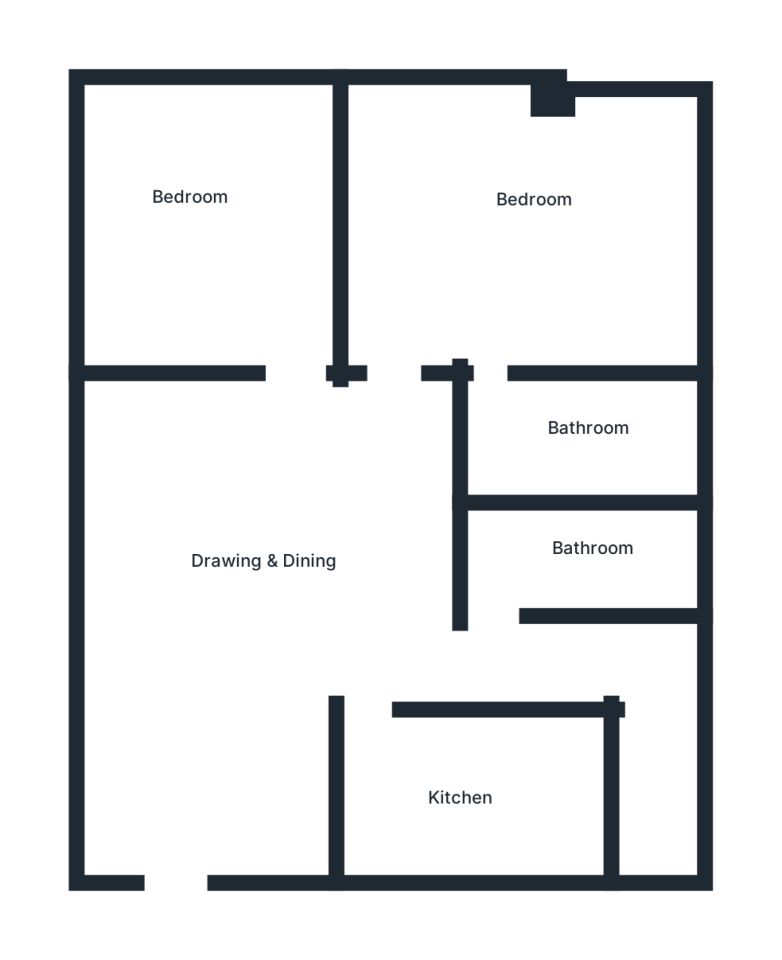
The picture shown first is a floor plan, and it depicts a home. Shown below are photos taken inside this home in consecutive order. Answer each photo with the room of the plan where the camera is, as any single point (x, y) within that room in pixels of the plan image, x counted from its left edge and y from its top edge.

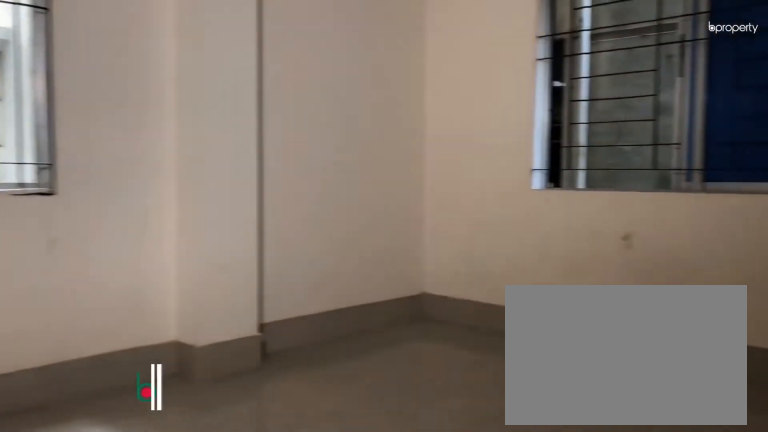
(509, 247)
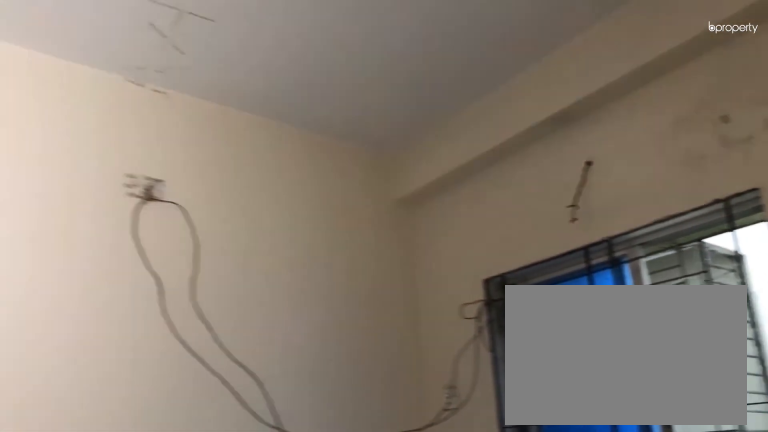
(509, 247)
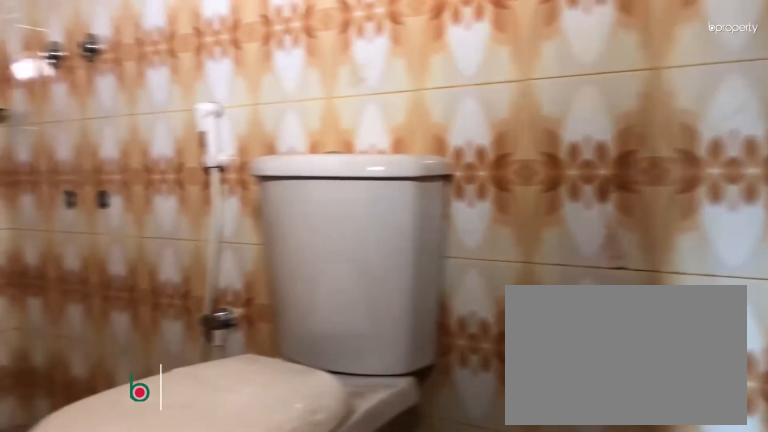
(581, 430)
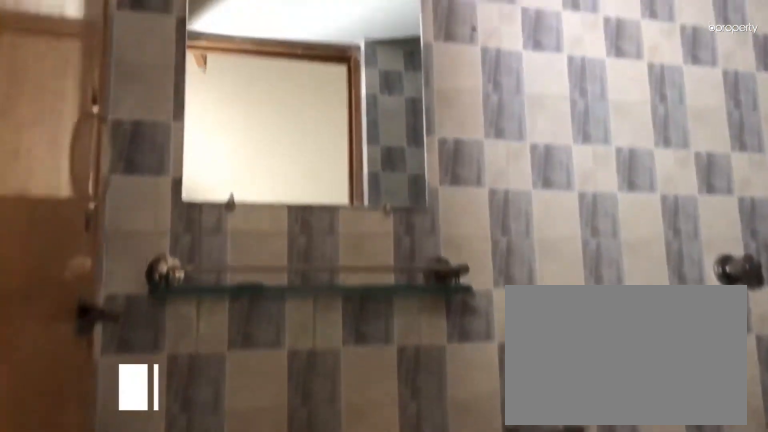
(548, 563)
